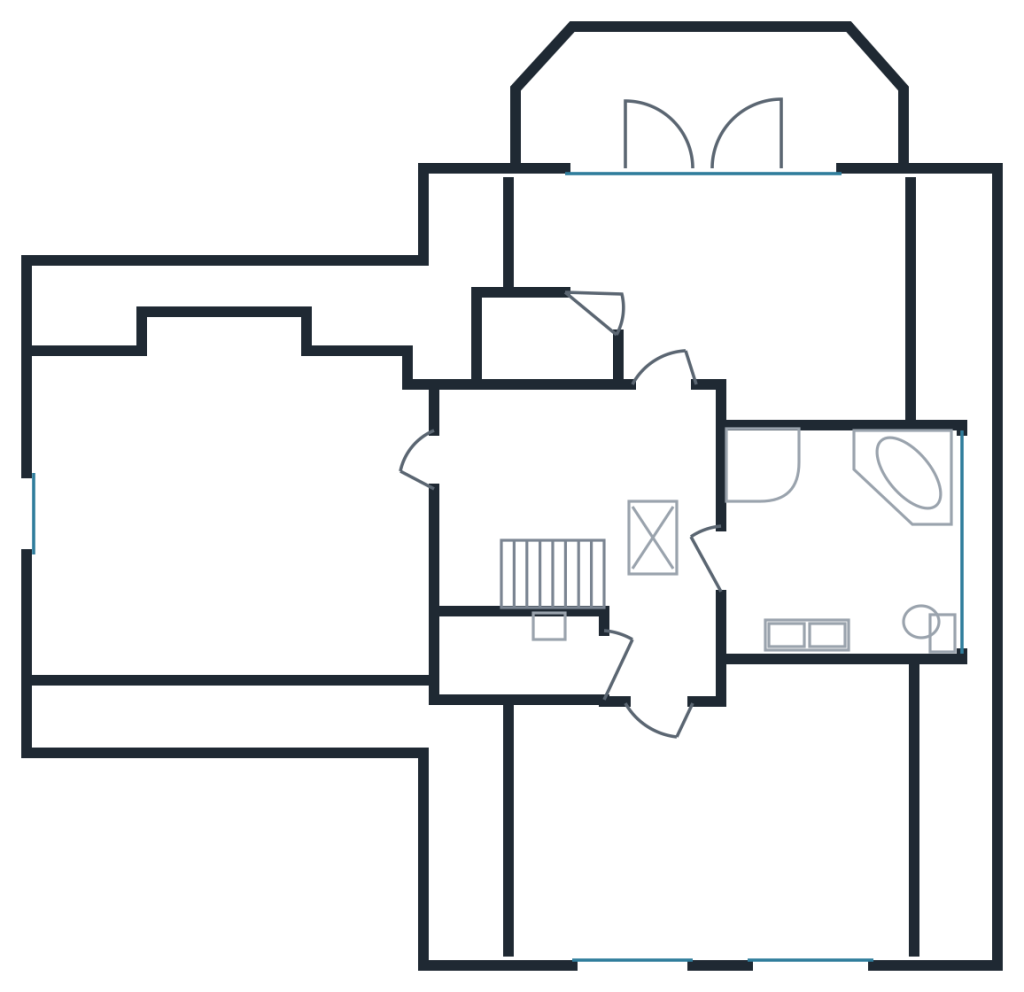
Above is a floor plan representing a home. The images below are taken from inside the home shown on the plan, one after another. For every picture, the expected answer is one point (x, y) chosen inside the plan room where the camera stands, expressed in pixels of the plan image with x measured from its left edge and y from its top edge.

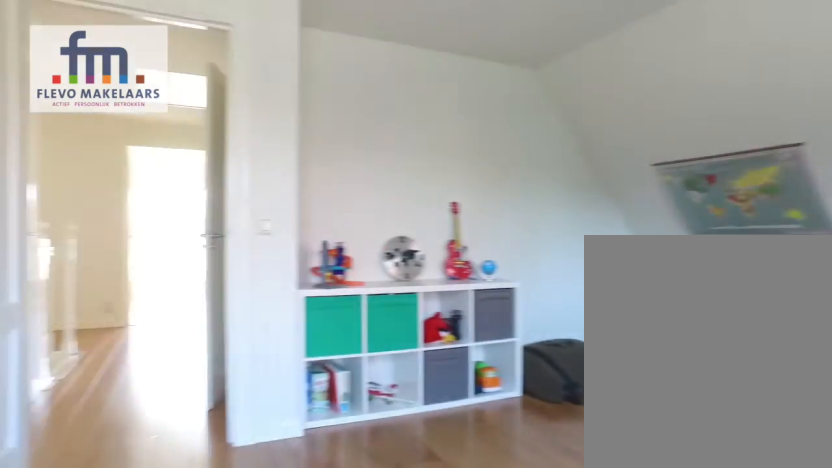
(725, 811)
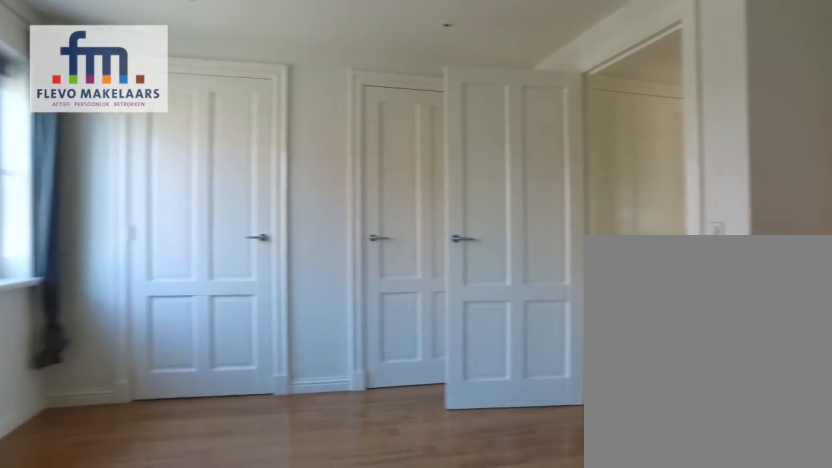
(725, 811)
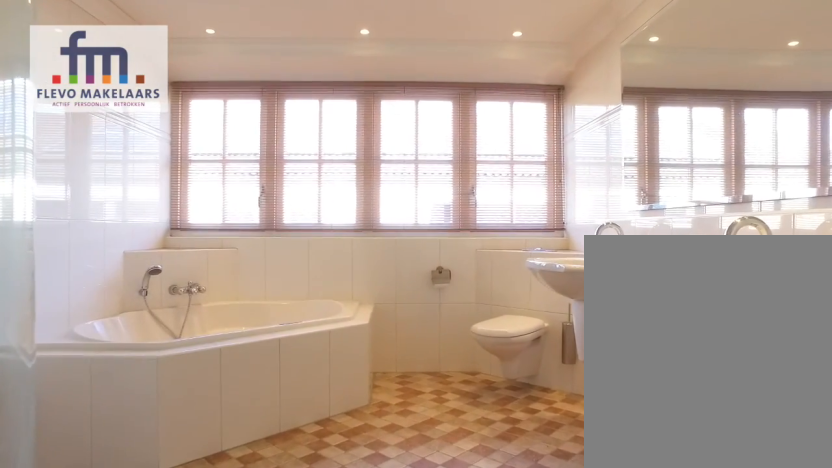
(809, 545)
